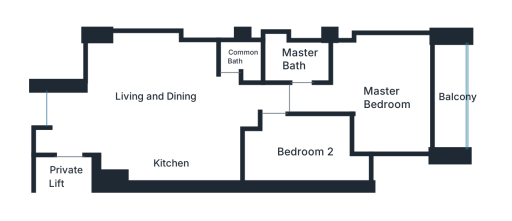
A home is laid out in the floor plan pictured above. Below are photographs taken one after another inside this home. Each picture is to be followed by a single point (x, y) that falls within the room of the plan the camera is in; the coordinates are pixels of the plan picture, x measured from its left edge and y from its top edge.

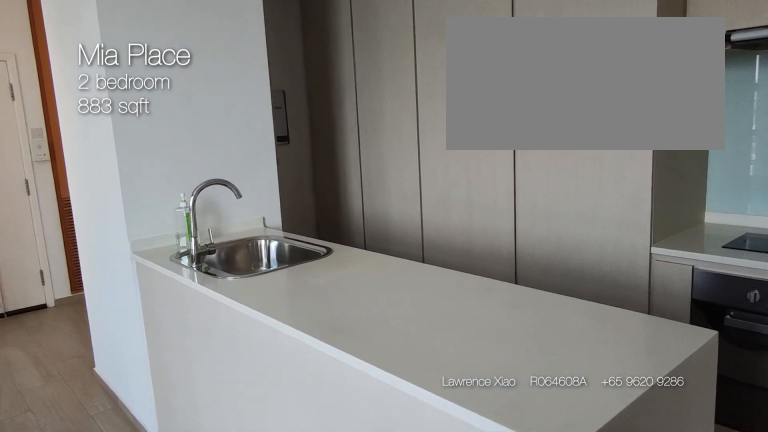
(169, 160)
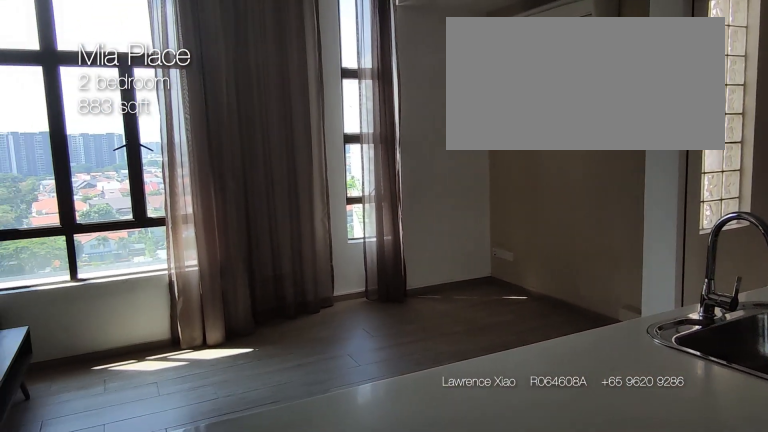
(169, 160)
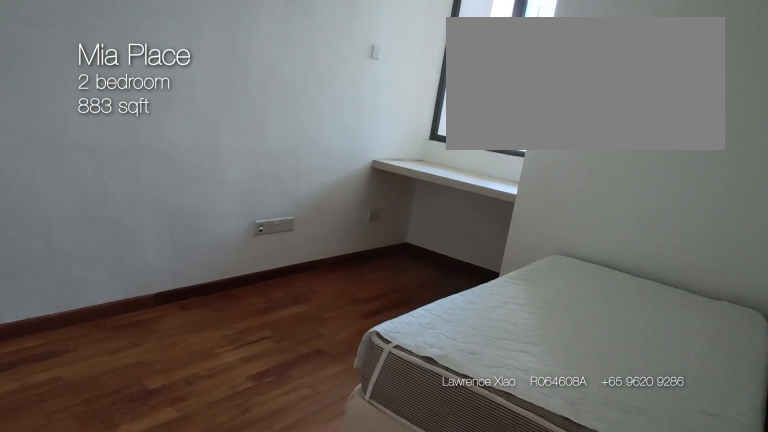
(305, 151)
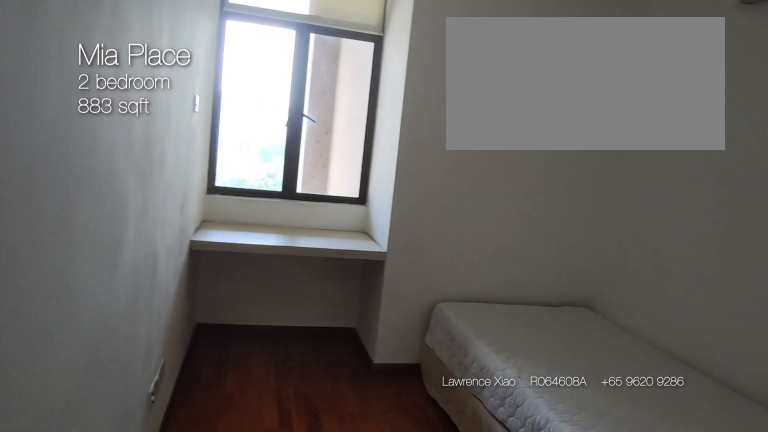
(305, 151)
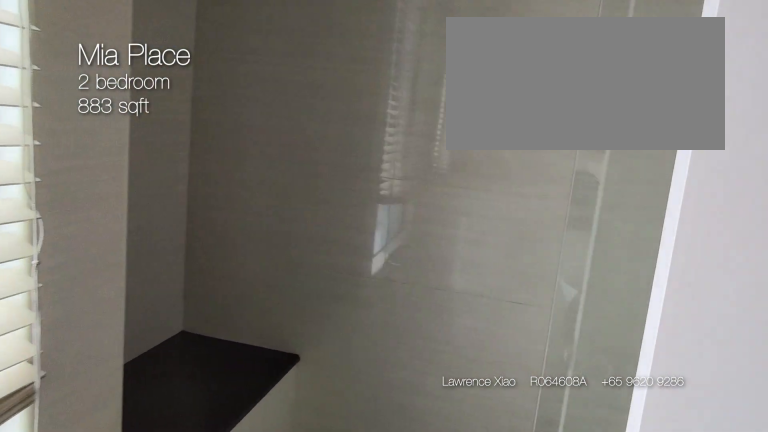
(298, 57)
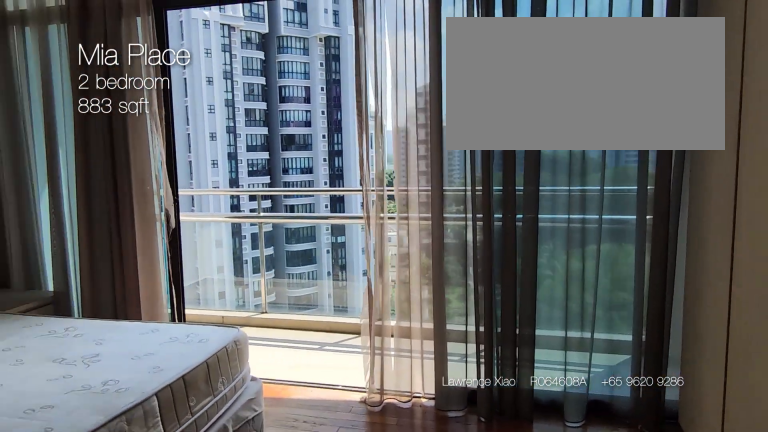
(372, 93)
